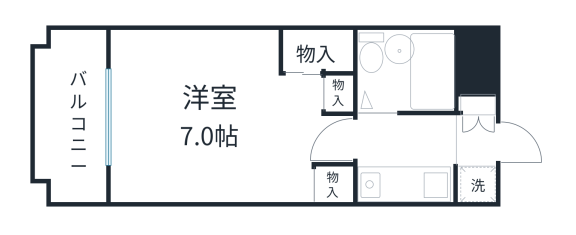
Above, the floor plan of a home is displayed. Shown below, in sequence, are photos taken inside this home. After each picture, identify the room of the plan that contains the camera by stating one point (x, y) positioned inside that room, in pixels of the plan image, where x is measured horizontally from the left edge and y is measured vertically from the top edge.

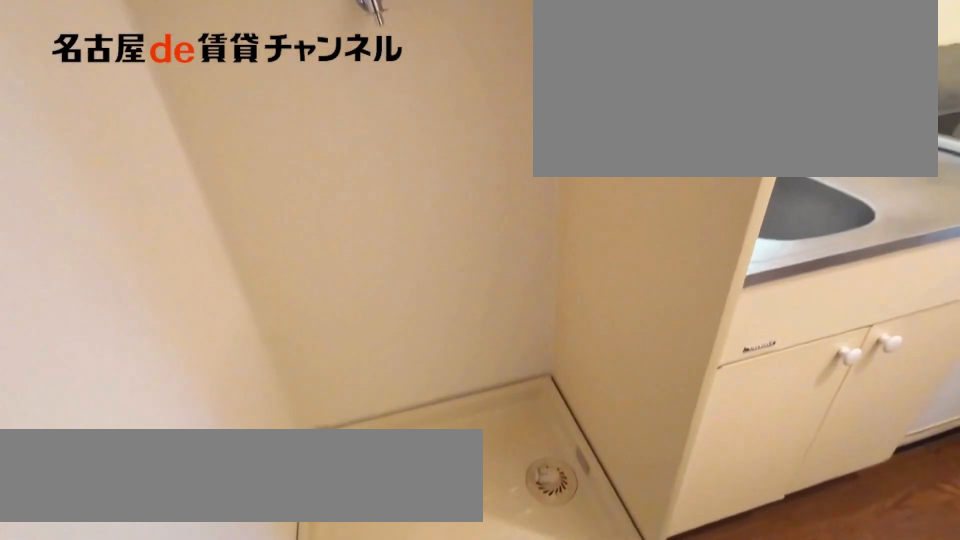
(475, 183)
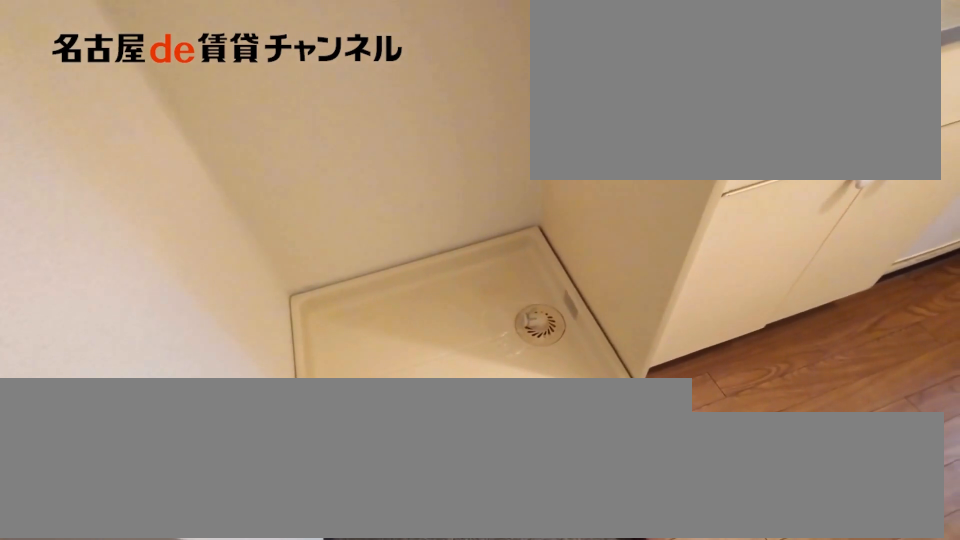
(475, 183)
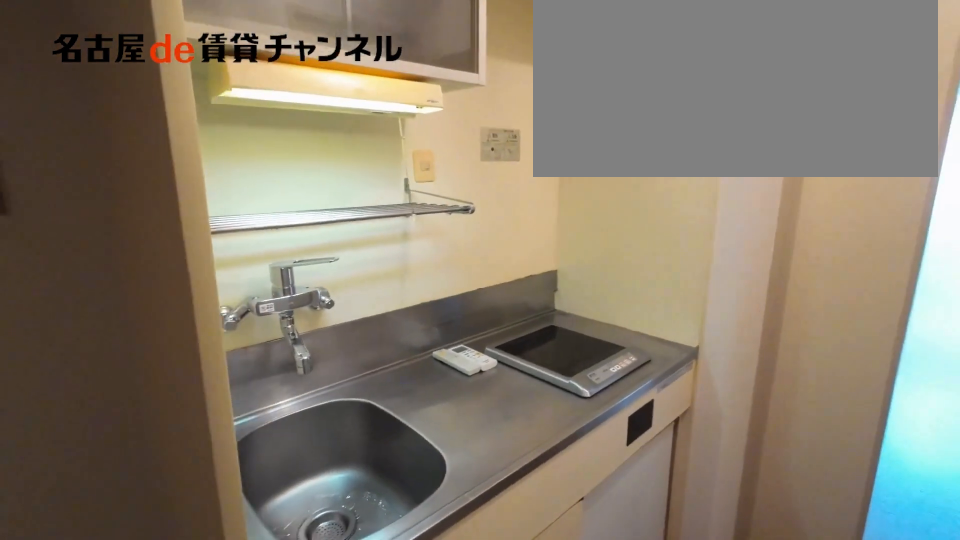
(403, 185)
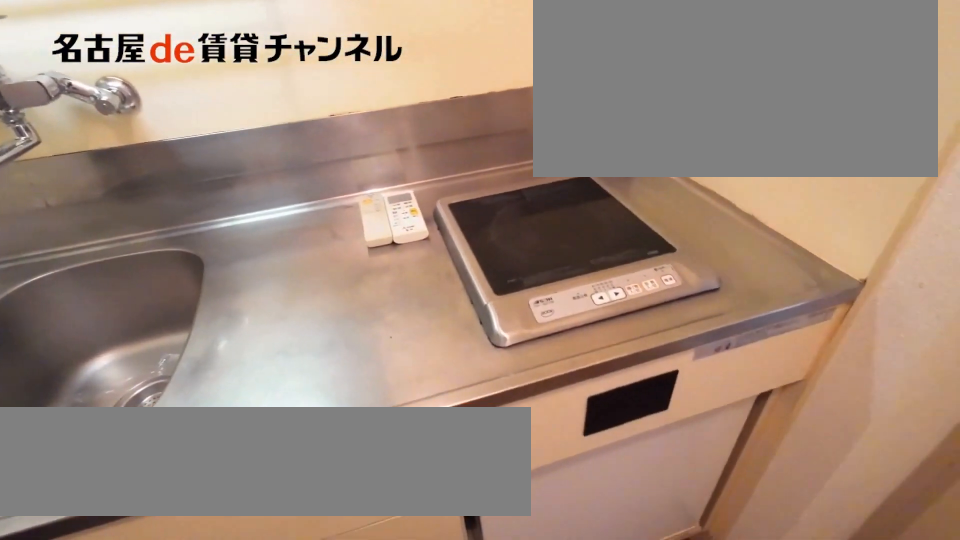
(403, 185)
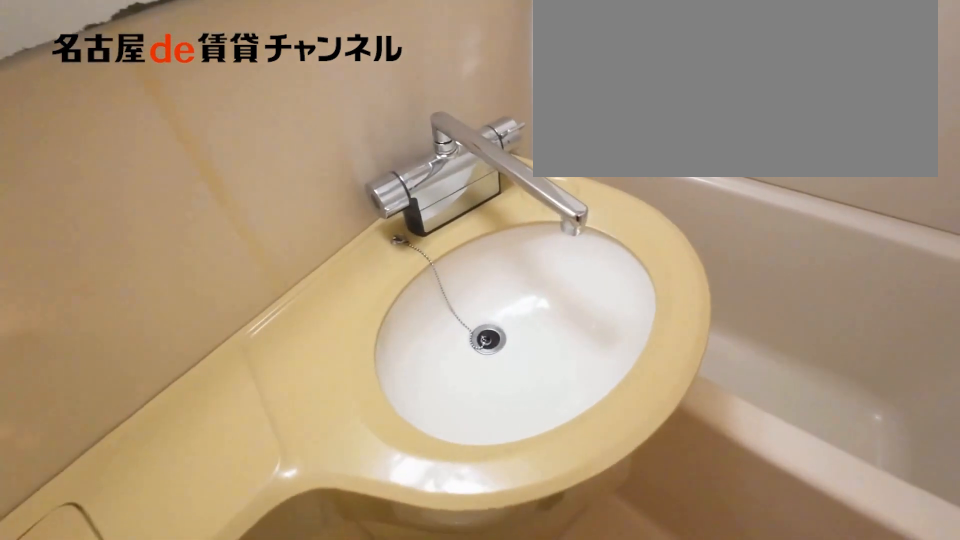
(407, 70)
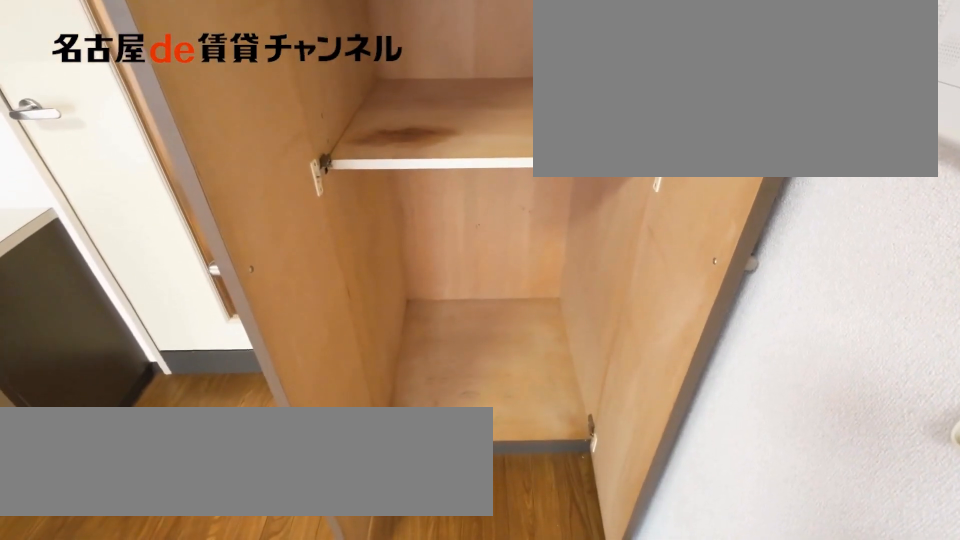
(334, 185)
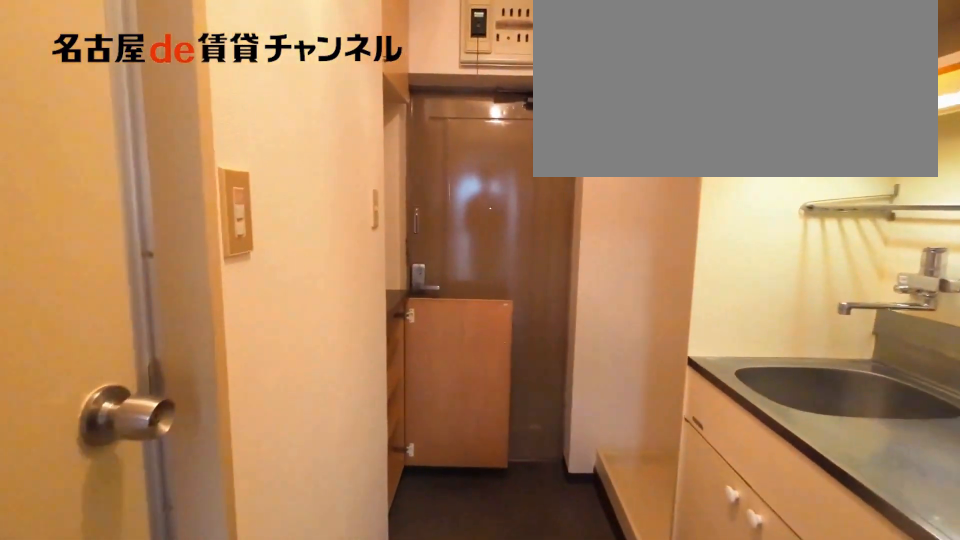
(407, 142)
